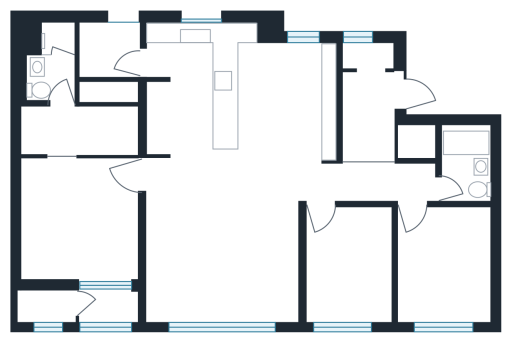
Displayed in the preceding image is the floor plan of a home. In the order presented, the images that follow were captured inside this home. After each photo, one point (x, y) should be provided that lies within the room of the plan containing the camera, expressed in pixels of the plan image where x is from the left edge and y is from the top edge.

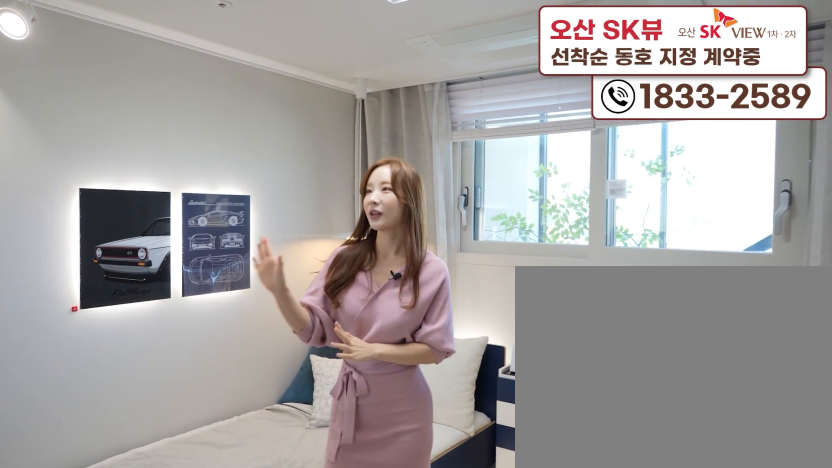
(439, 291)
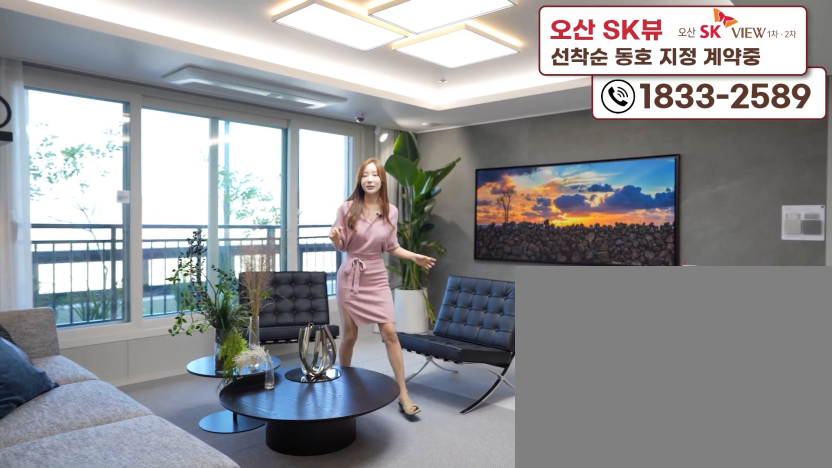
(224, 282)
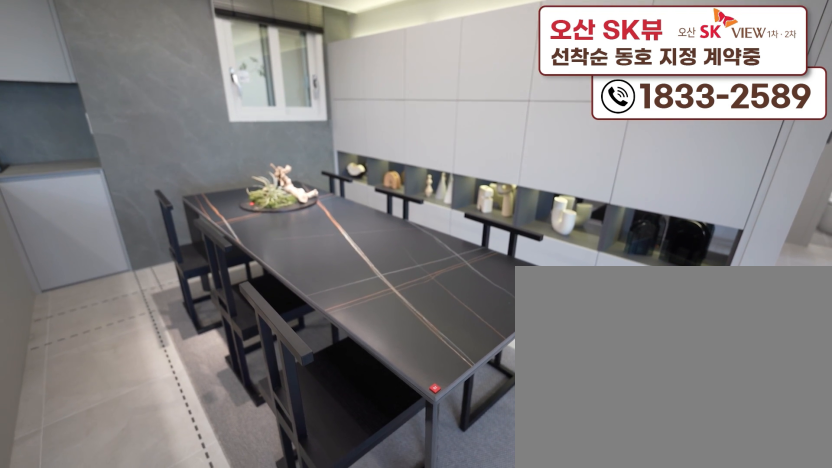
(204, 162)
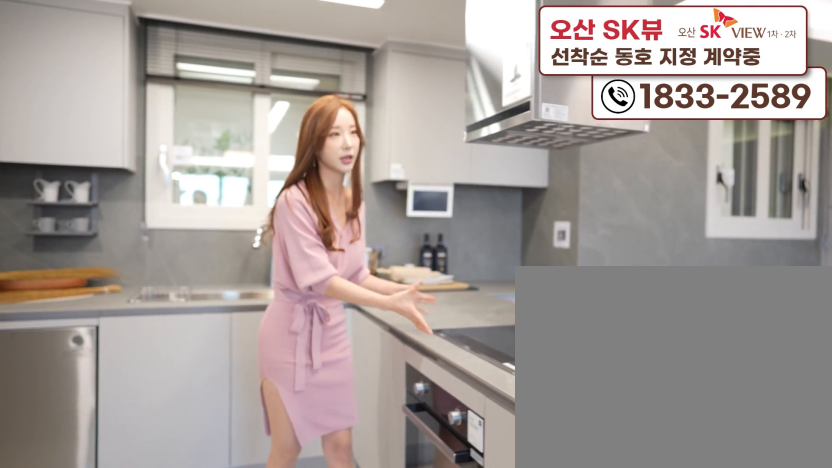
(204, 162)
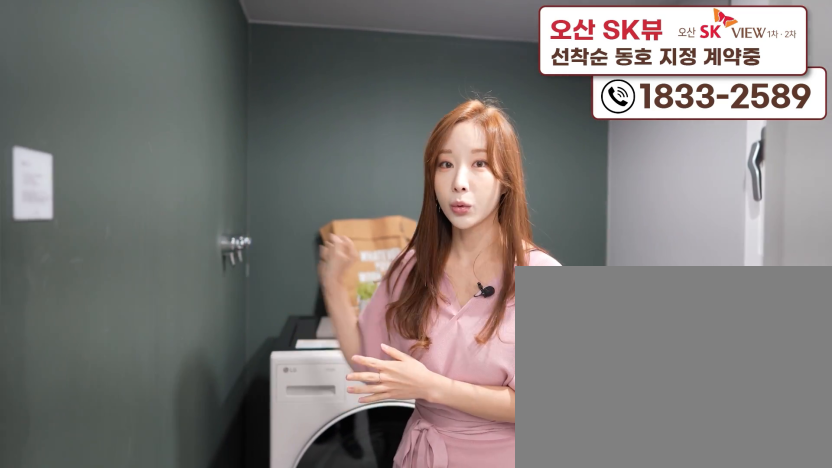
(116, 58)
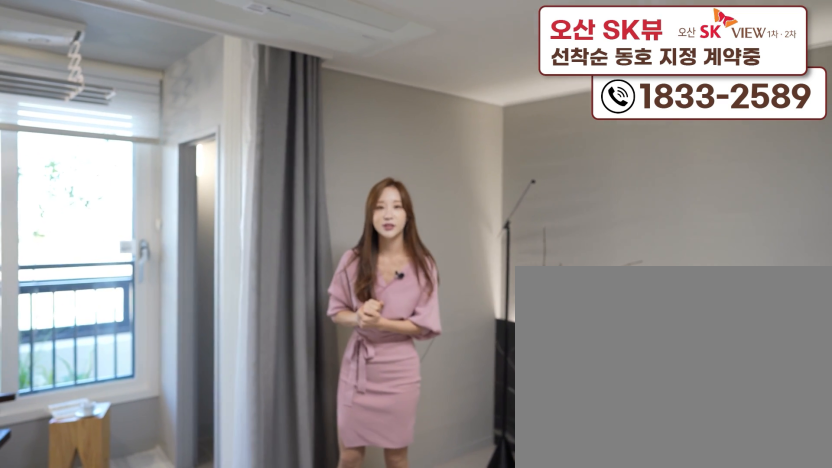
(81, 254)
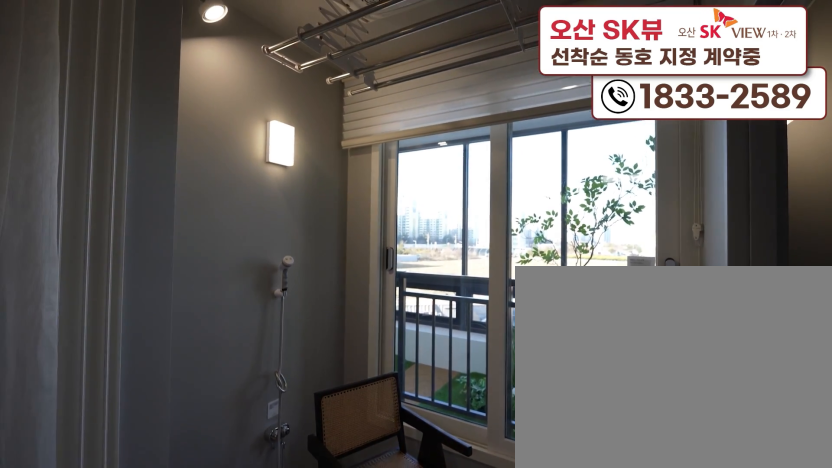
(107, 318)
